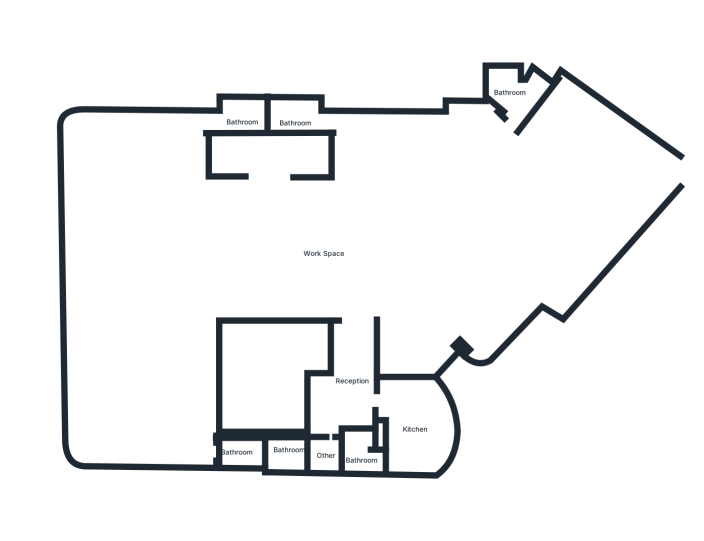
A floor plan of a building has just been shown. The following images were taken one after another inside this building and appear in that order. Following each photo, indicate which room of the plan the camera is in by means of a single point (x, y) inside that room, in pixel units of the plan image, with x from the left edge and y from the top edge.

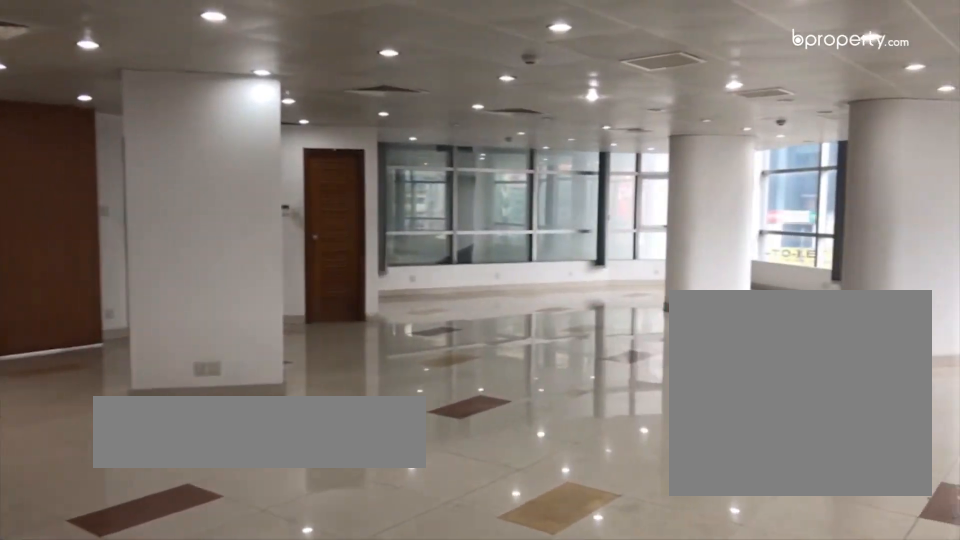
(323, 254)
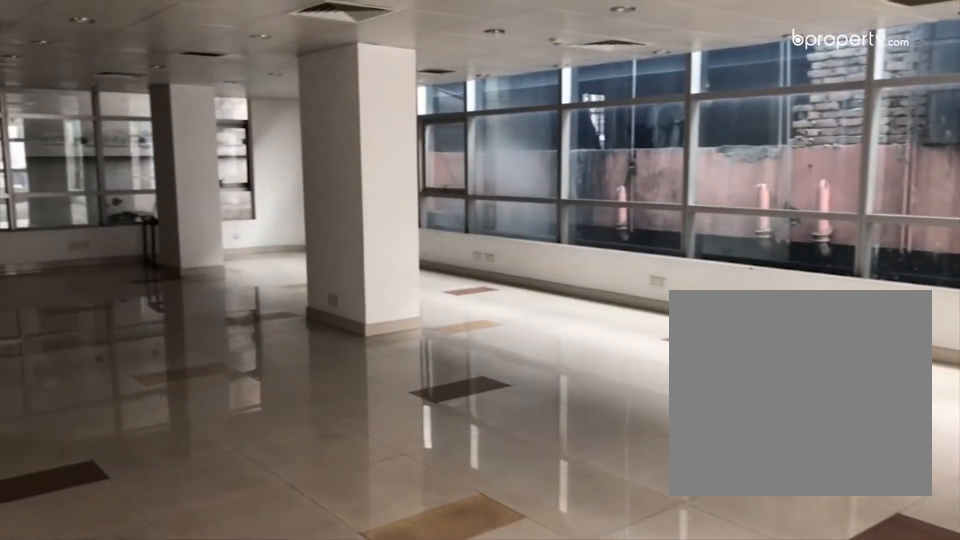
(323, 254)
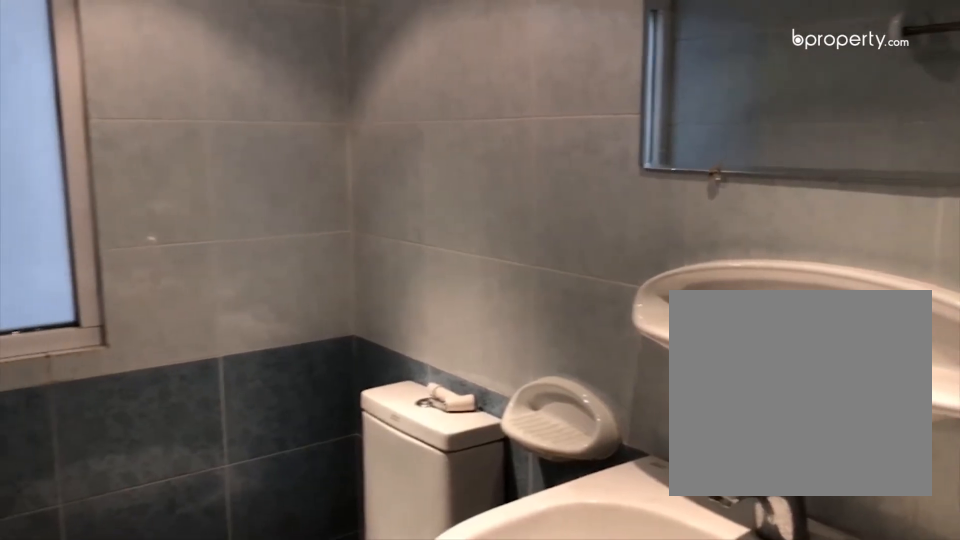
(235, 453)
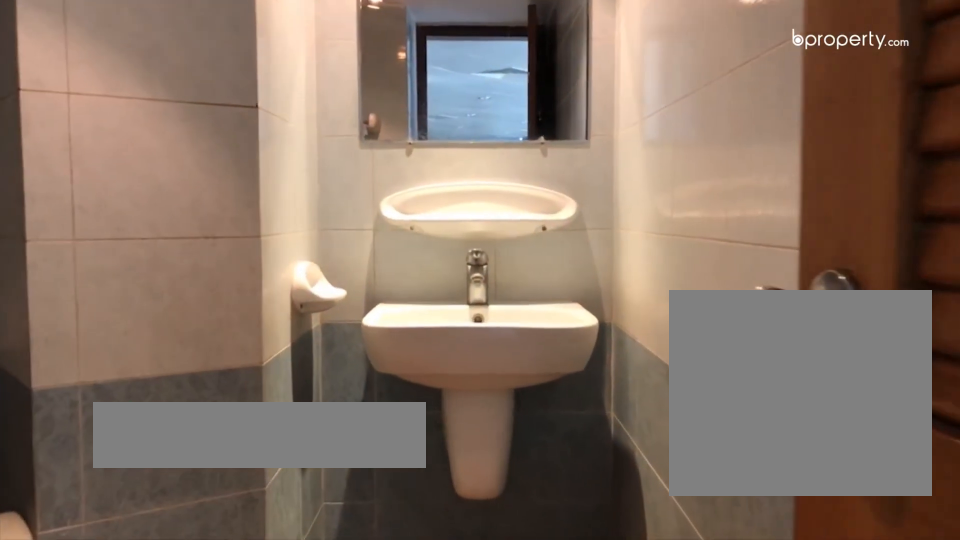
(506, 83)
